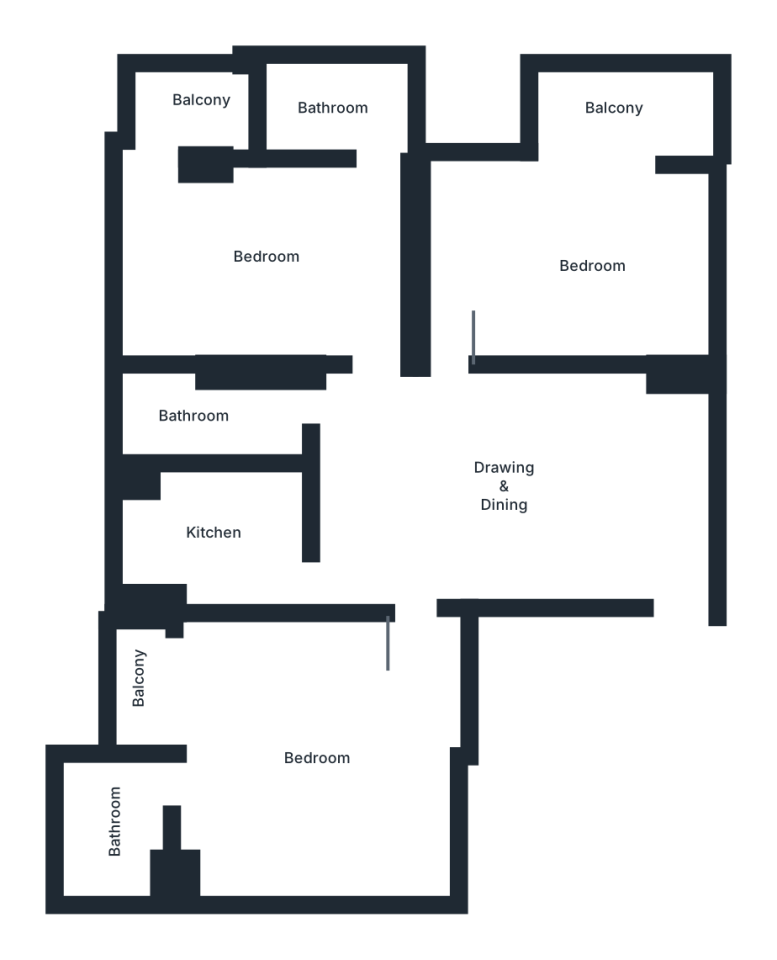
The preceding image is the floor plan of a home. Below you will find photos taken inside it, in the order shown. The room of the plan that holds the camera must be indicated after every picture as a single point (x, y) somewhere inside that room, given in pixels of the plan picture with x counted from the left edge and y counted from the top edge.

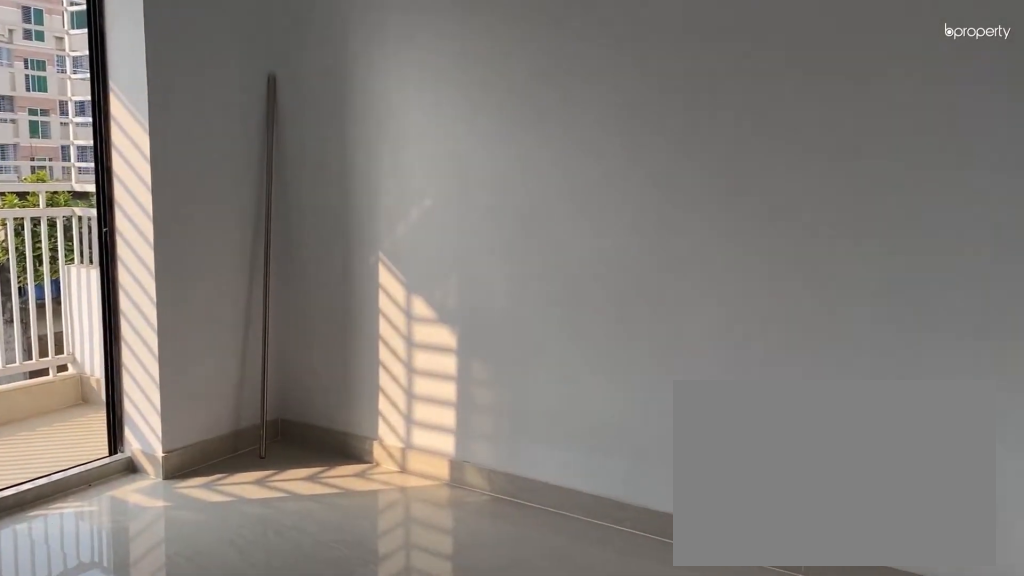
(598, 263)
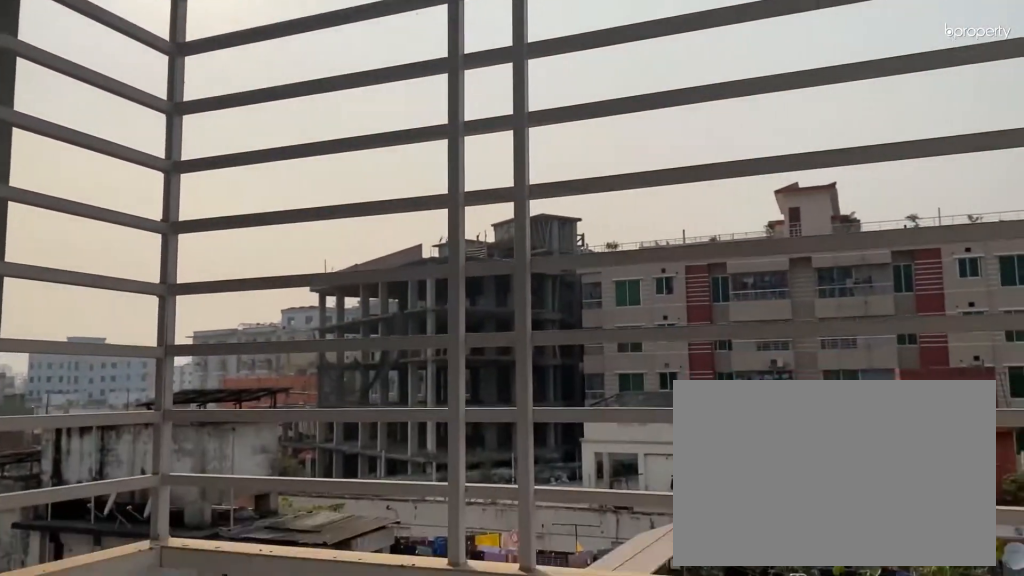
(616, 114)
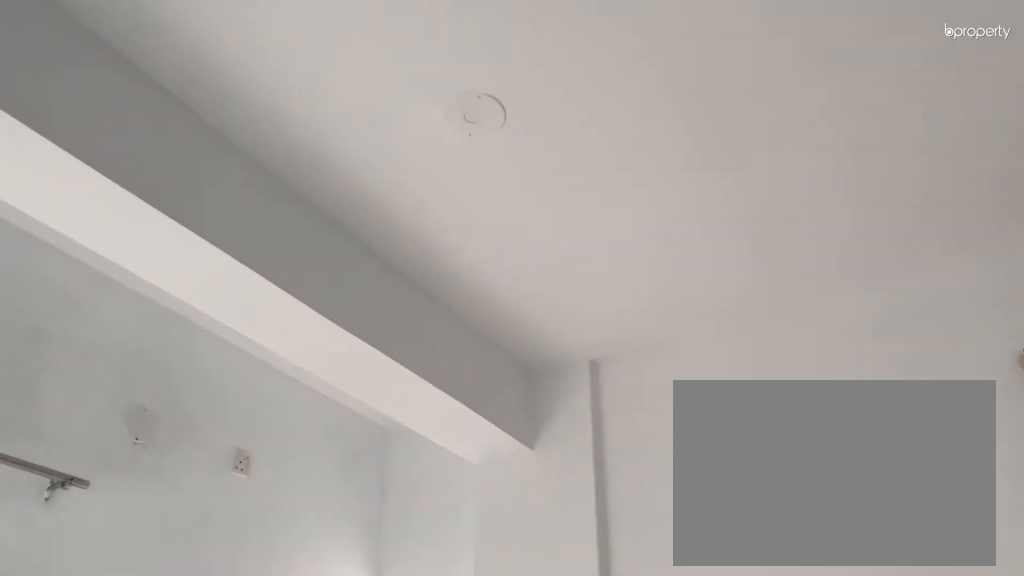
(273, 252)
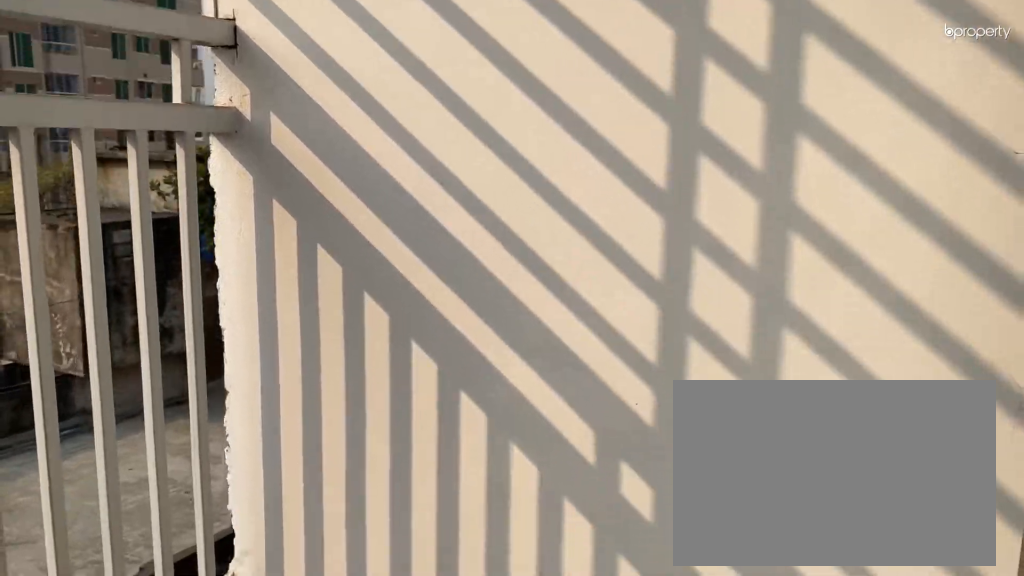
(197, 102)
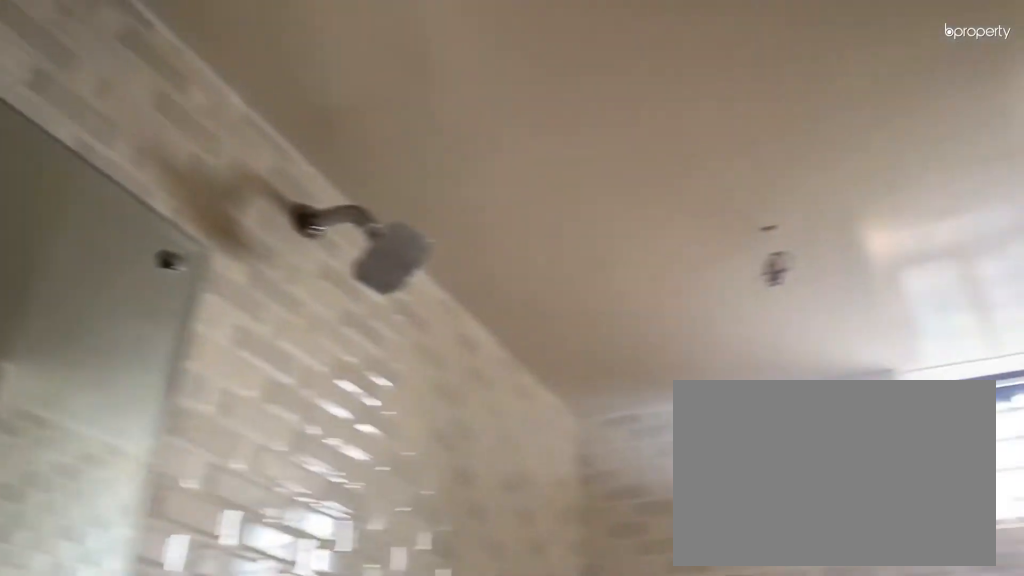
(212, 415)
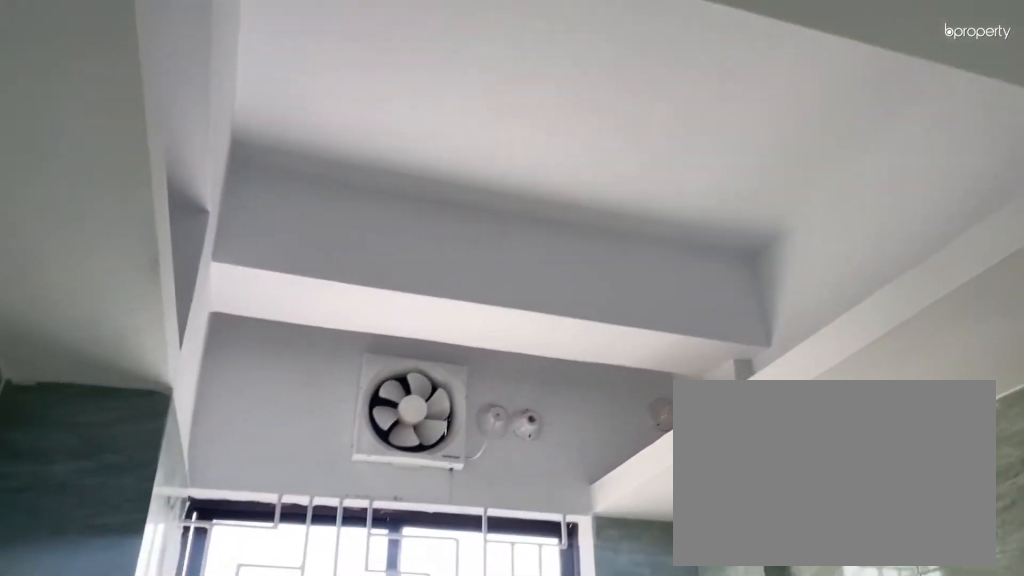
(211, 525)
